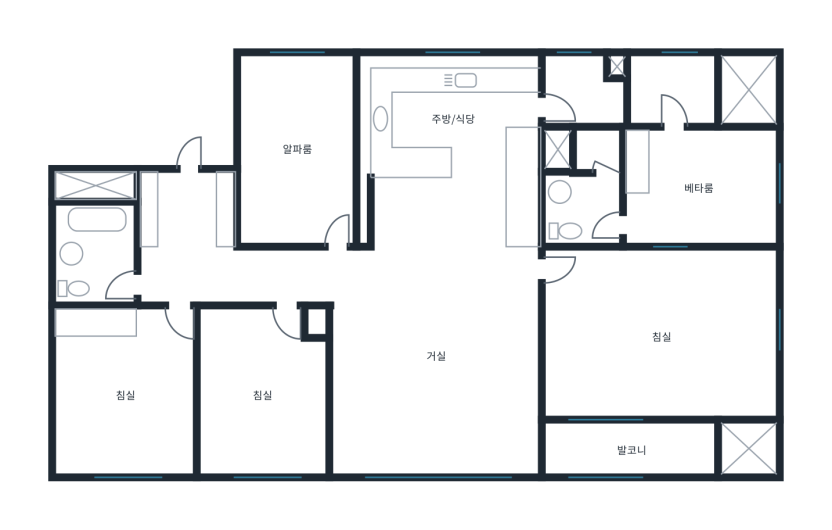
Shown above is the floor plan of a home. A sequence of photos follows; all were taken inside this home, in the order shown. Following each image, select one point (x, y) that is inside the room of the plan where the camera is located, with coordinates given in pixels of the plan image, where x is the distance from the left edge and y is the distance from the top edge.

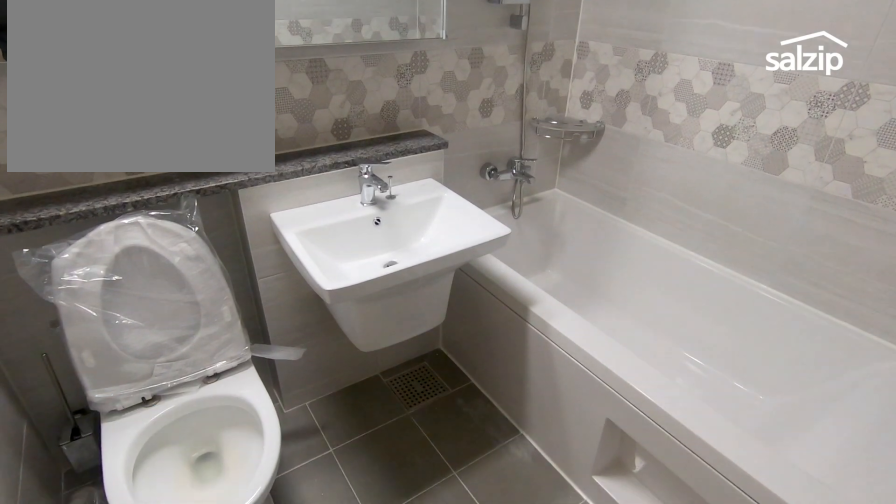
(97, 258)
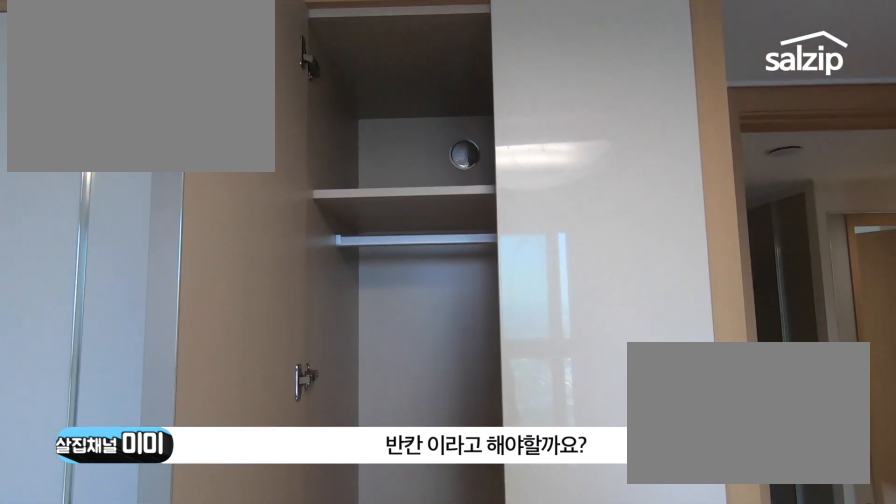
(126, 392)
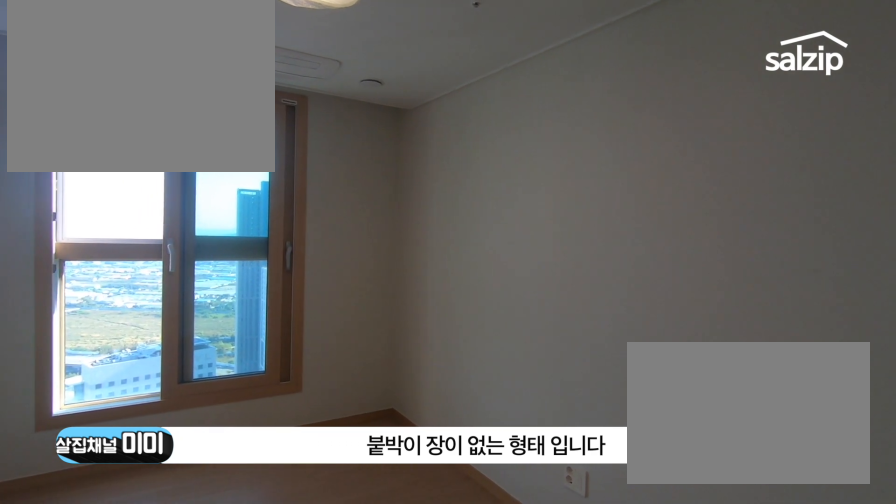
(261, 390)
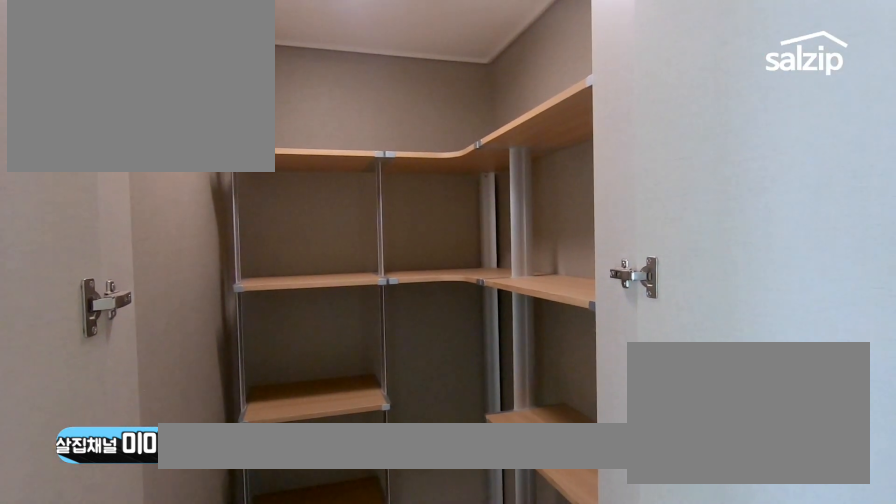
(298, 151)
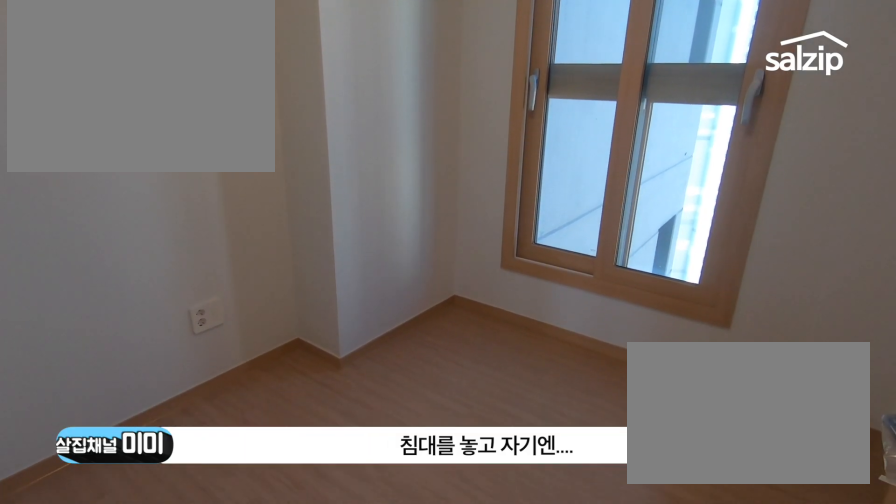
(298, 151)
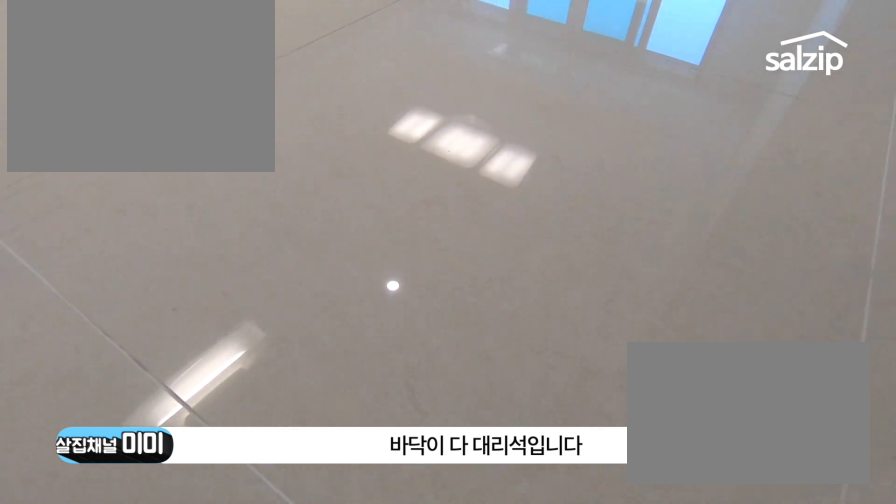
(438, 372)
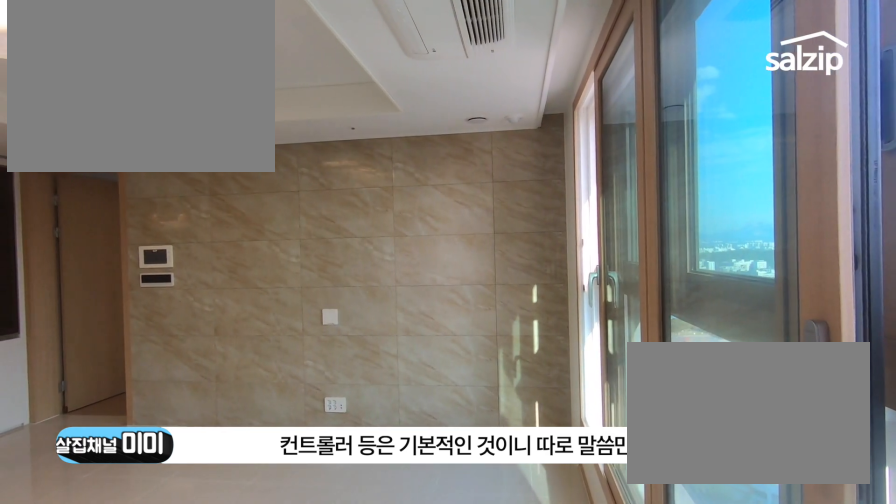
(439, 372)
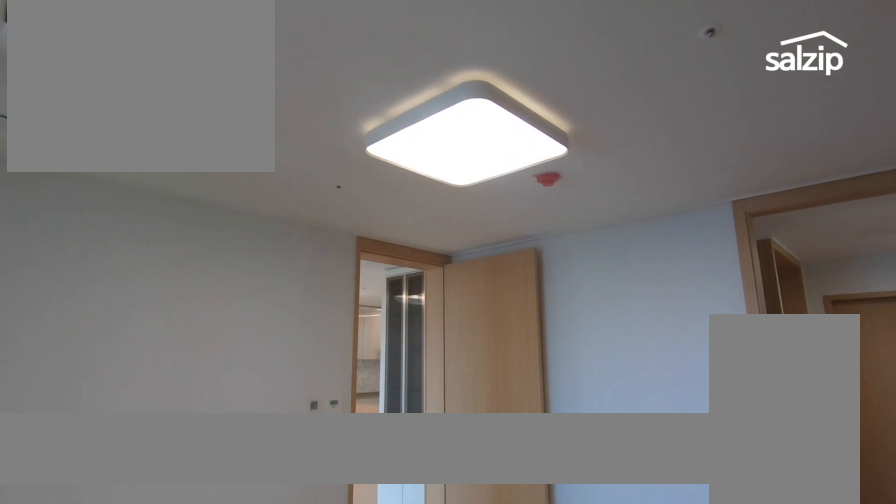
(659, 336)
